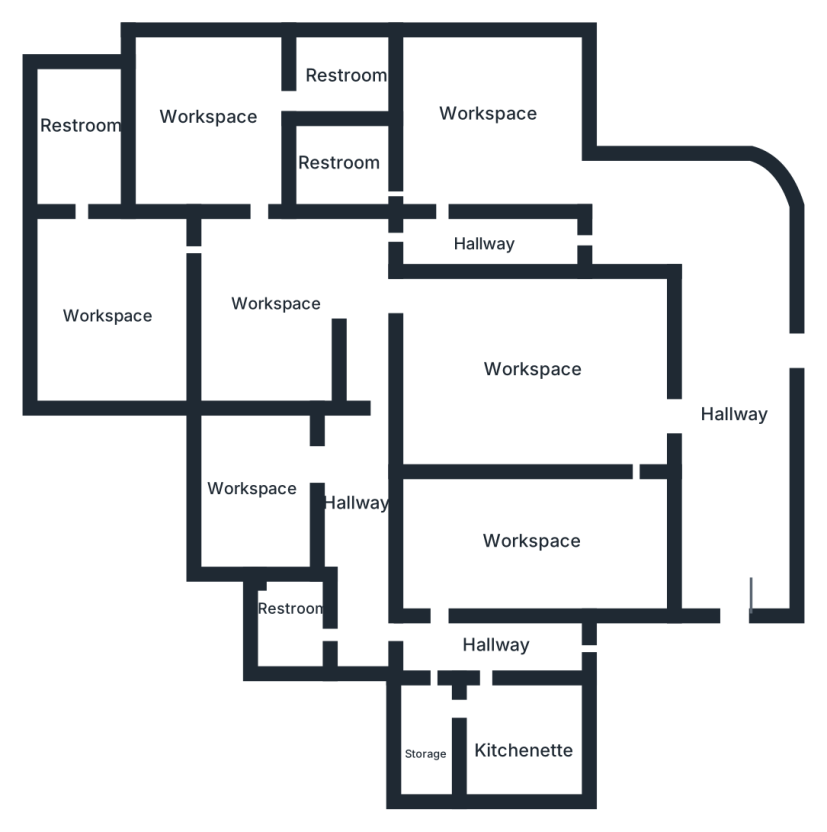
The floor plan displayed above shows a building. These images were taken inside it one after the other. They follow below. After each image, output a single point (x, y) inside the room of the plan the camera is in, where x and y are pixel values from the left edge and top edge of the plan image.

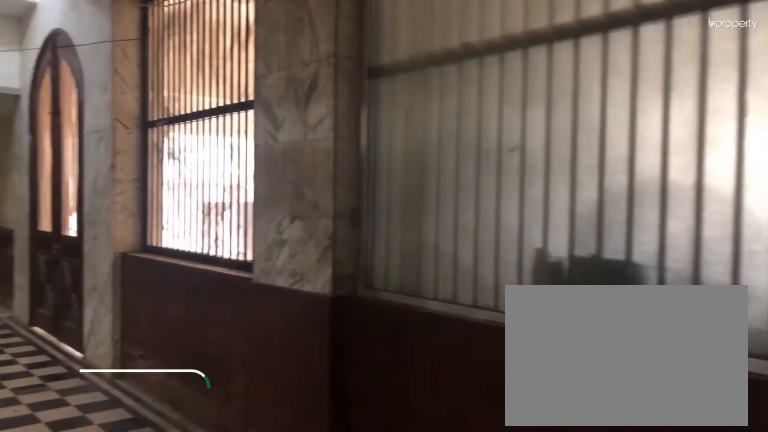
(731, 438)
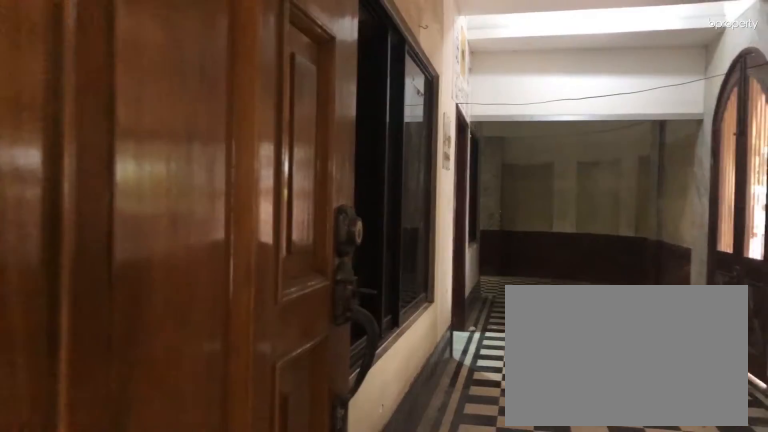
(731, 438)
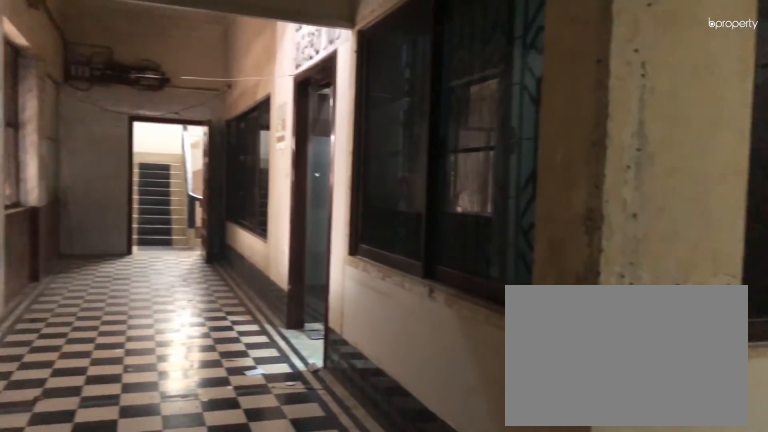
(712, 233)
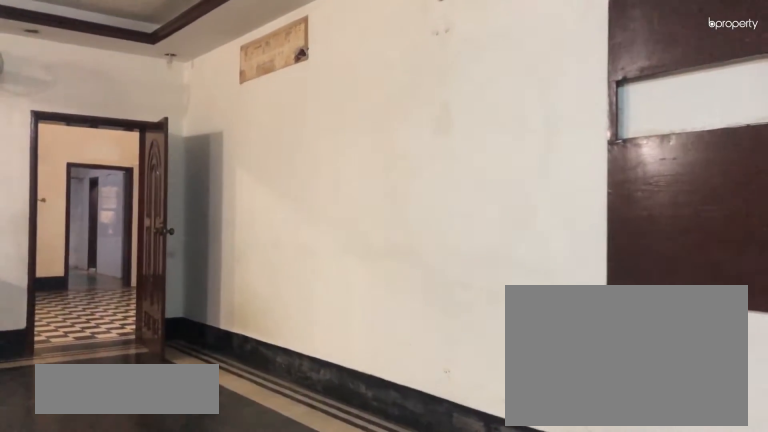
(527, 367)
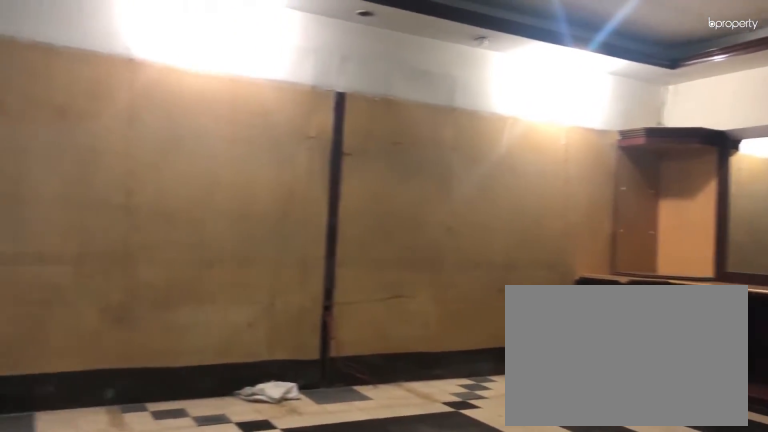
(527, 367)
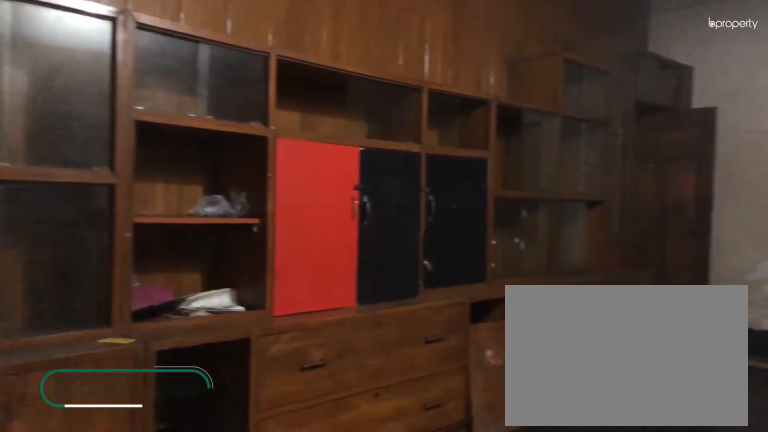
(540, 544)
